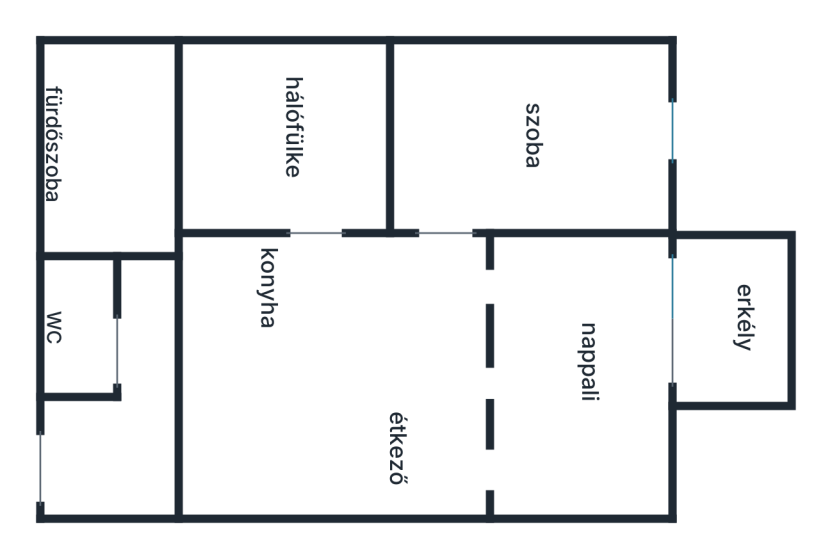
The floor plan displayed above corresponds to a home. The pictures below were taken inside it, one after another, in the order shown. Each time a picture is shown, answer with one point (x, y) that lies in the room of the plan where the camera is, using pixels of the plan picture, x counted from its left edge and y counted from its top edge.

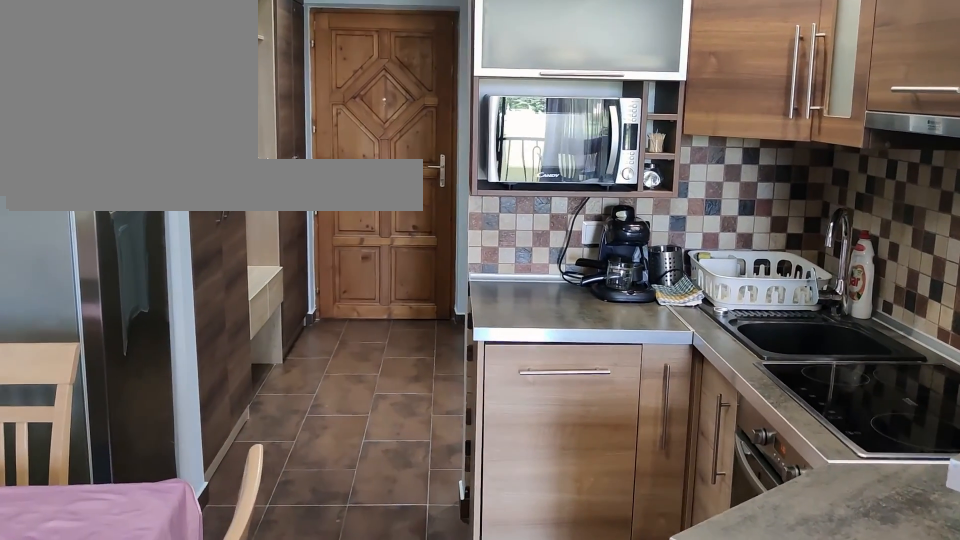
(326, 388)
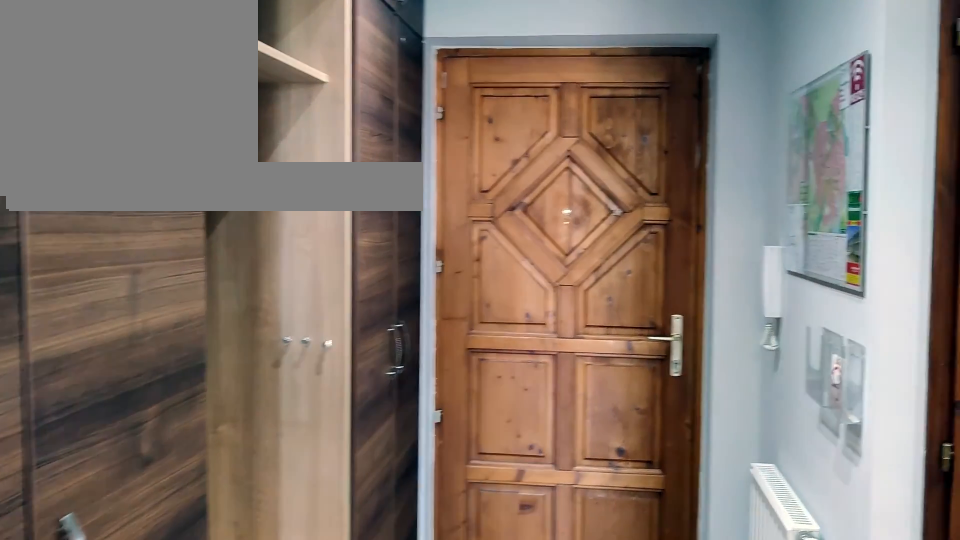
(76, 451)
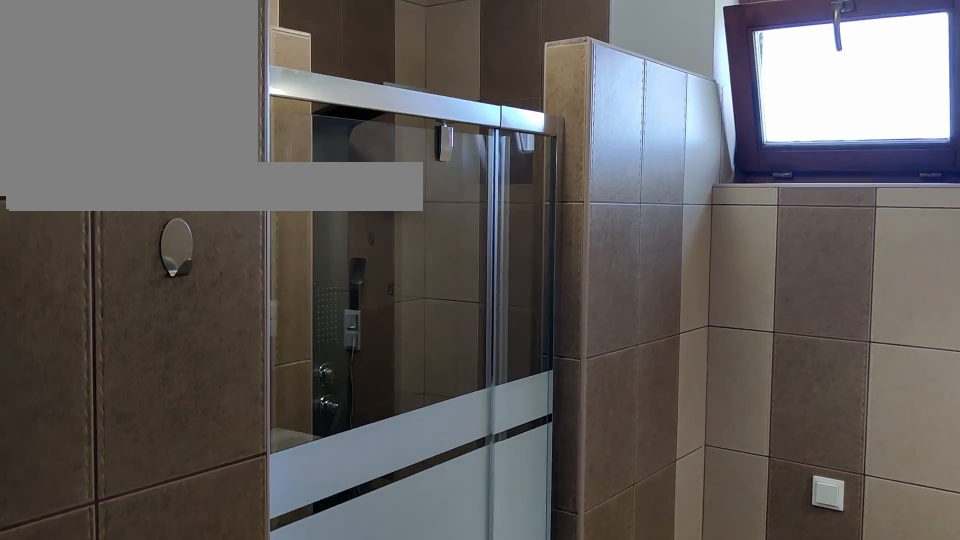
(75, 148)
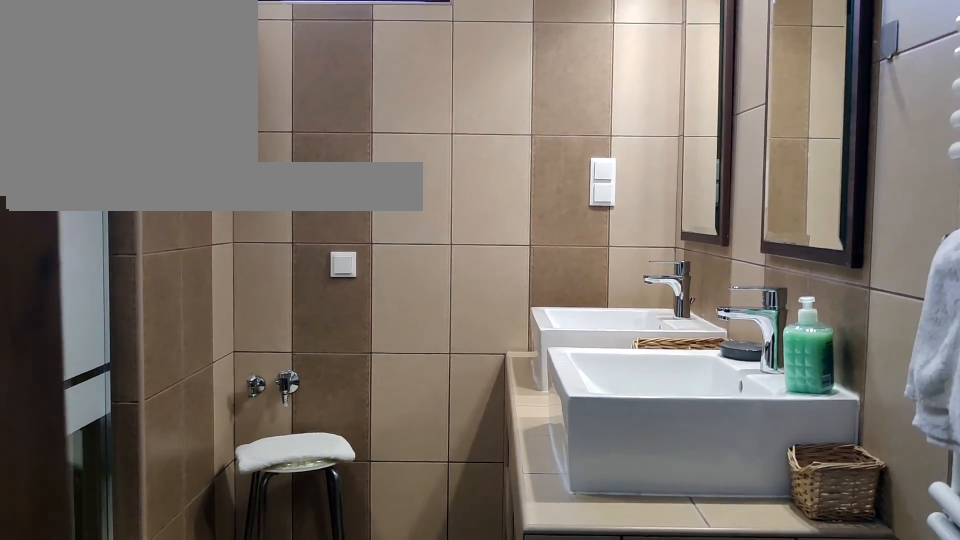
(75, 148)
